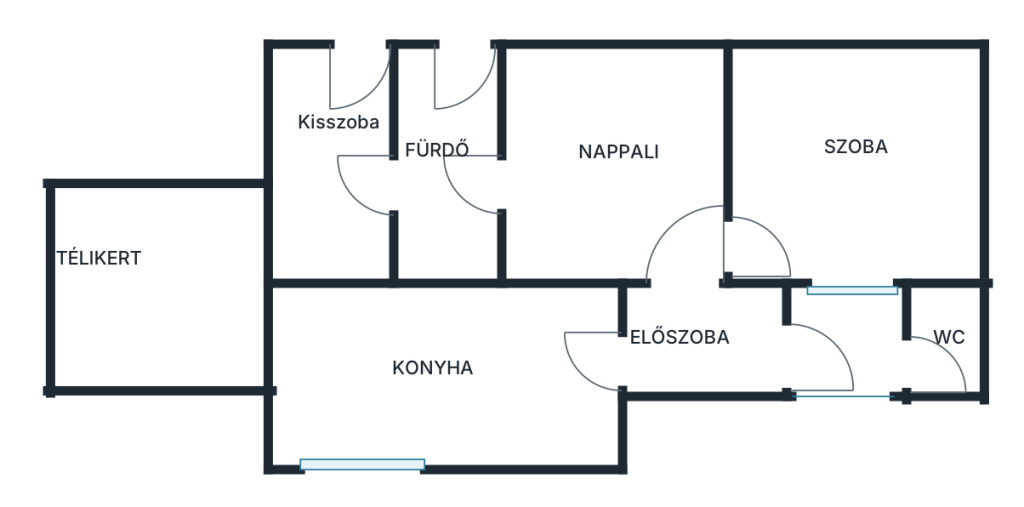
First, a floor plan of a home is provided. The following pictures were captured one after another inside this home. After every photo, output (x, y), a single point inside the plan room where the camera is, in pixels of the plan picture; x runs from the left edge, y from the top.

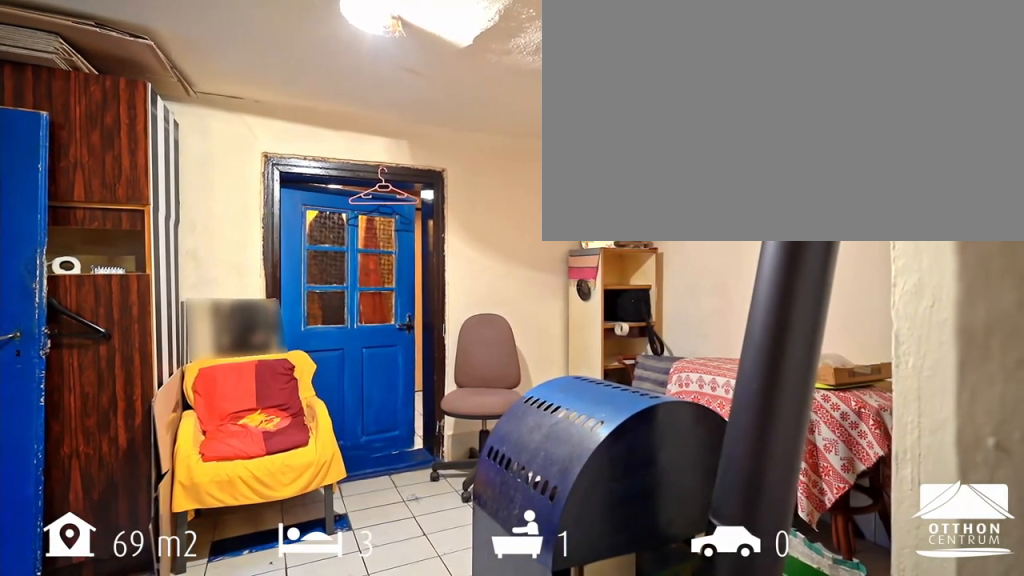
(612, 171)
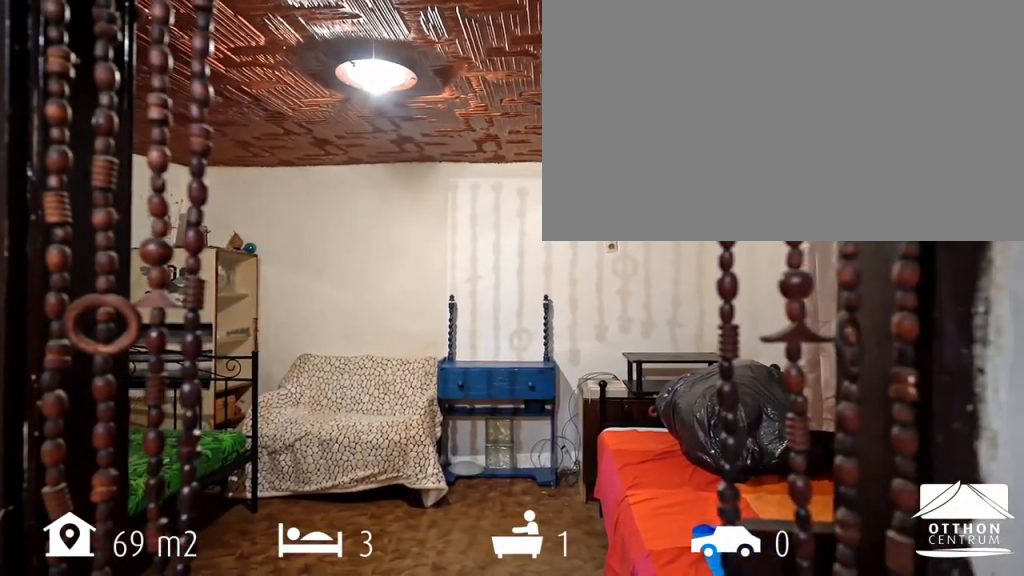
(861, 167)
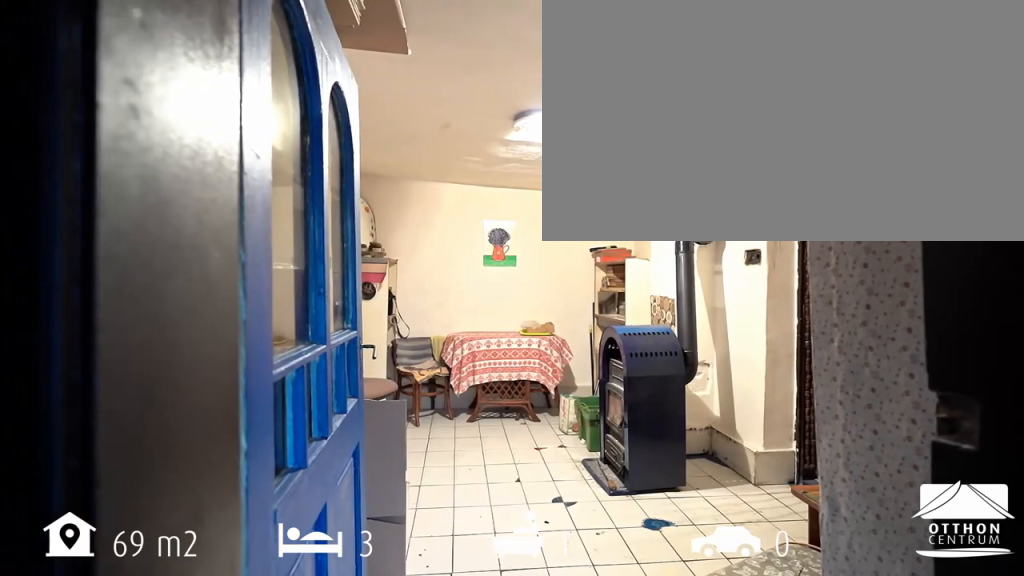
(690, 290)
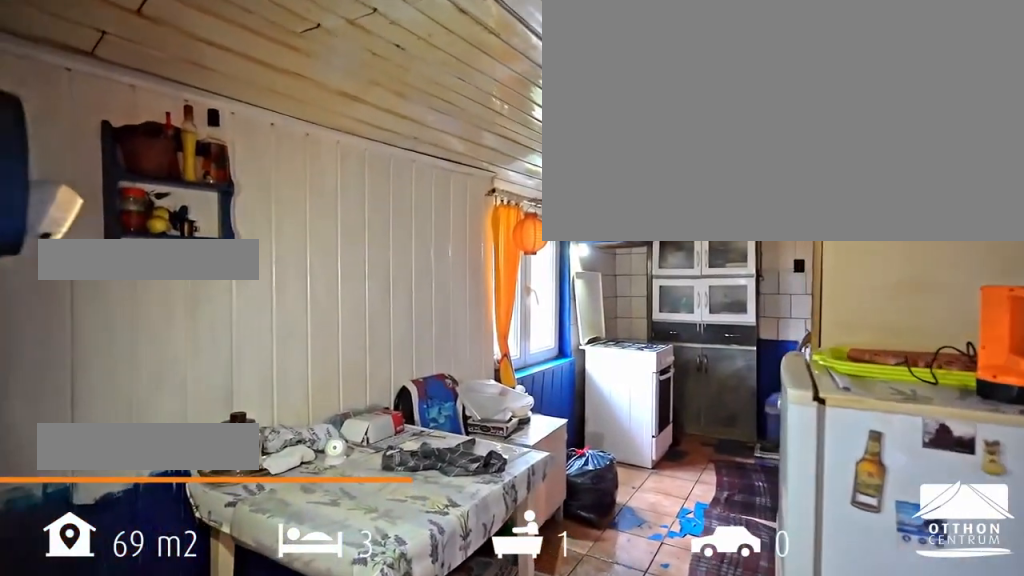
(448, 382)
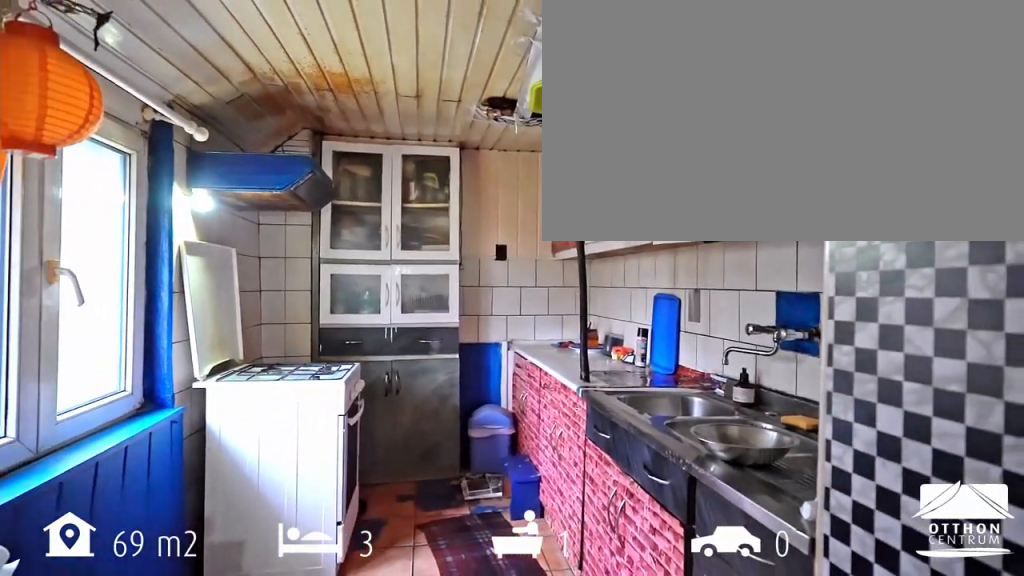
(449, 383)
